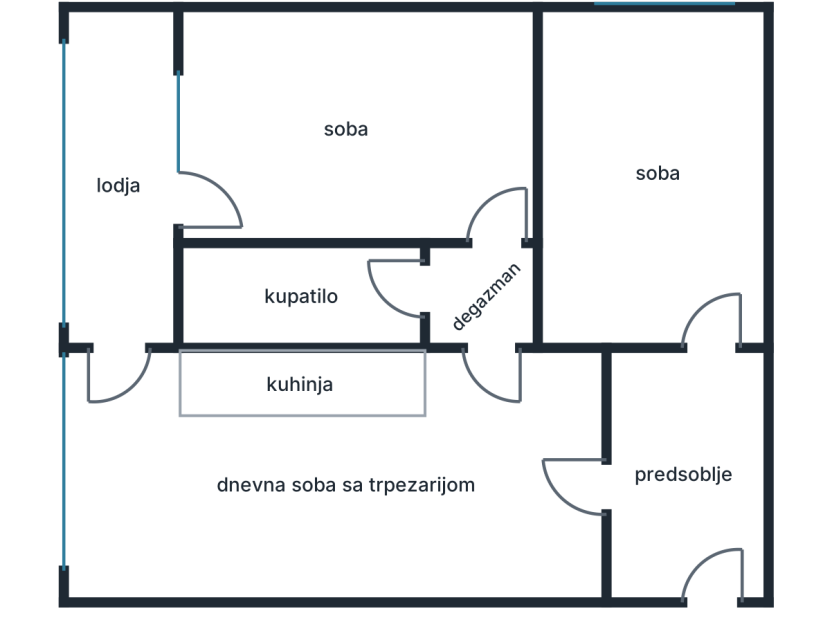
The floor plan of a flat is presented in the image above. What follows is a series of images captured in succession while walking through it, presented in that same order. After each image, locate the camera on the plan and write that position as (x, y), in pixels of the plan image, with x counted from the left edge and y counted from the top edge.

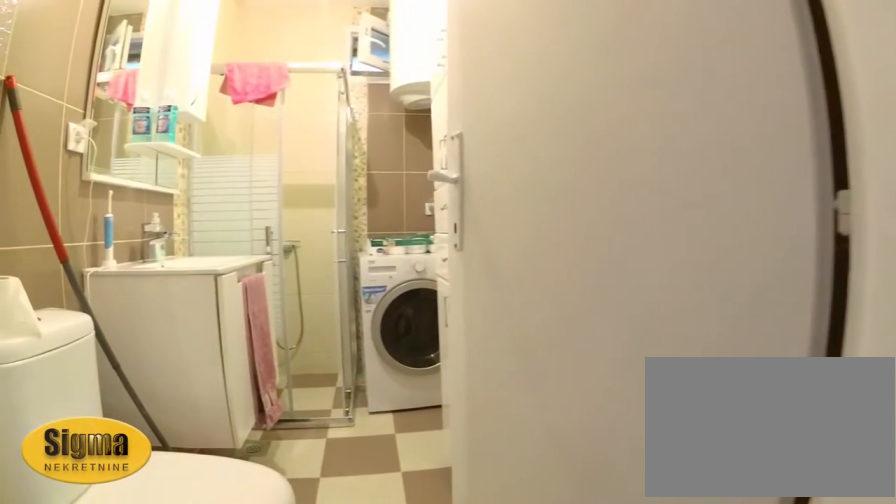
(478, 306)
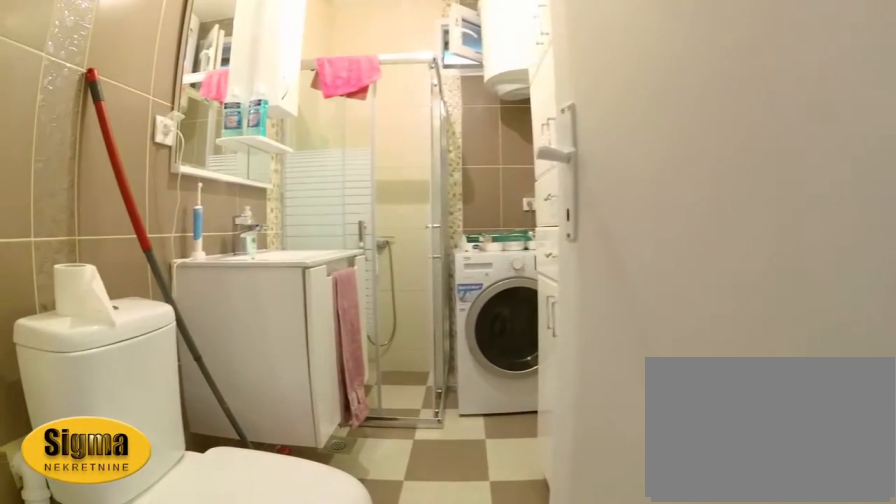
(468, 296)
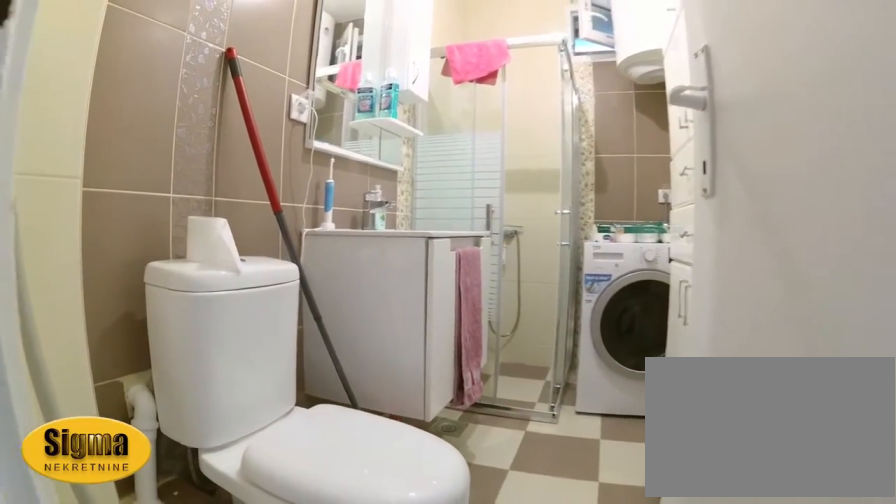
(446, 306)
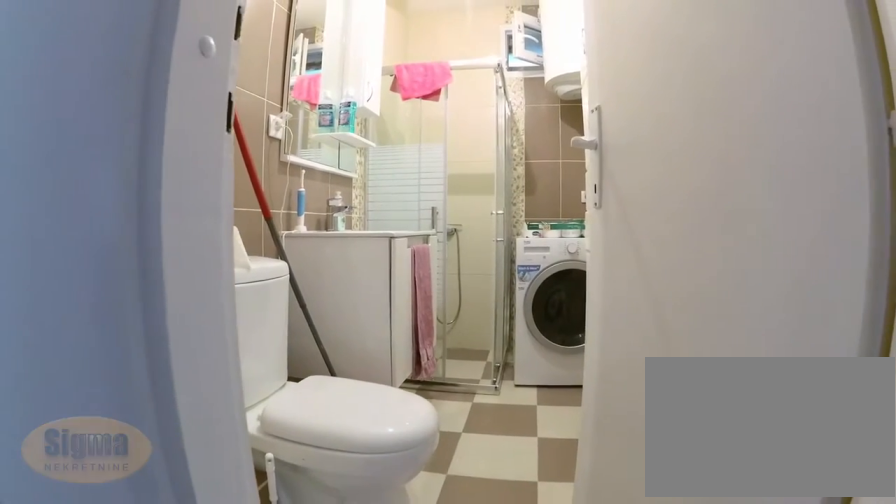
(463, 323)
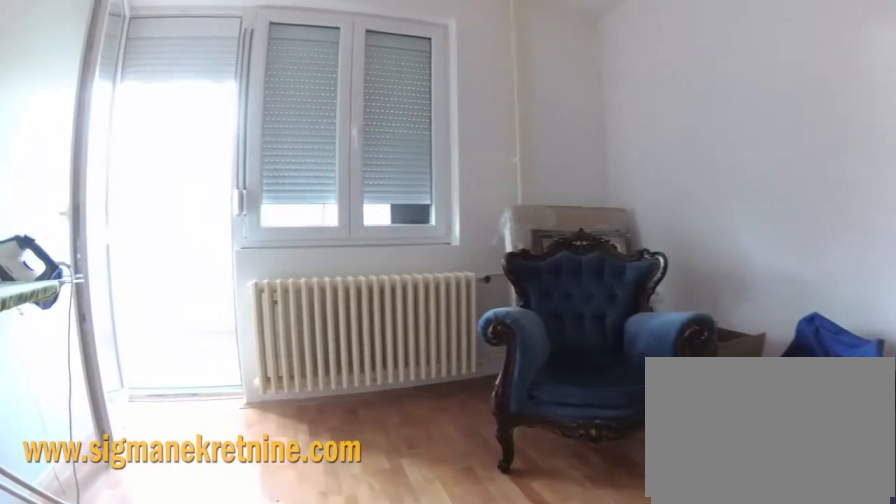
(461, 188)
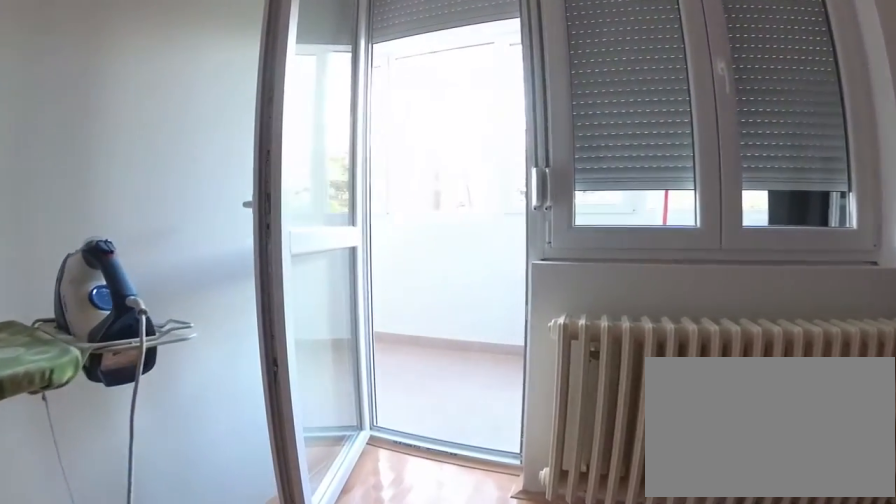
(365, 184)
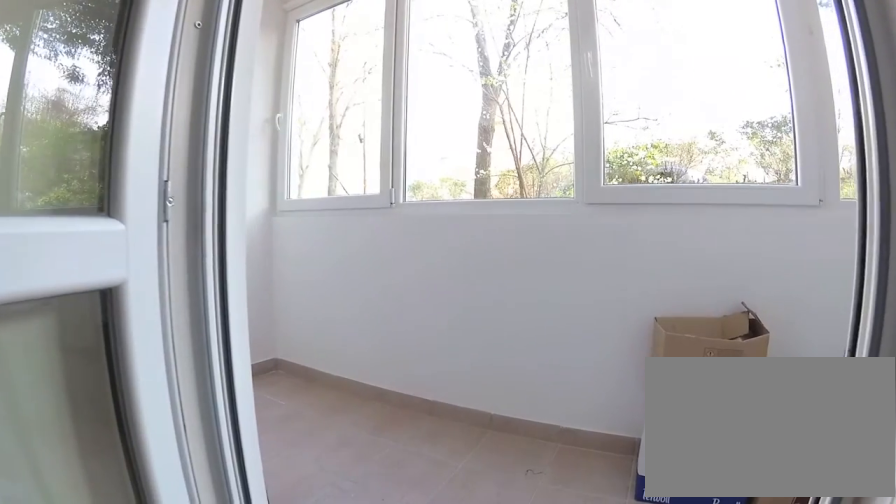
(208, 193)
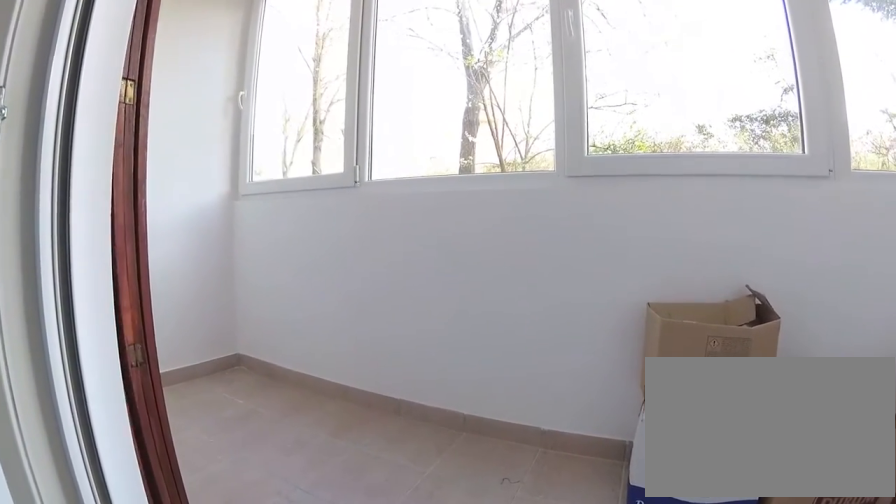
(195, 190)
